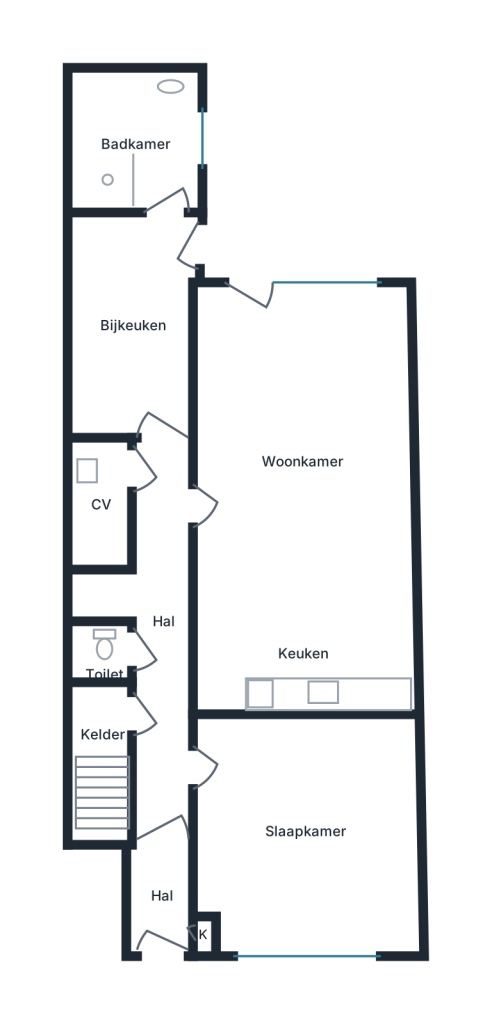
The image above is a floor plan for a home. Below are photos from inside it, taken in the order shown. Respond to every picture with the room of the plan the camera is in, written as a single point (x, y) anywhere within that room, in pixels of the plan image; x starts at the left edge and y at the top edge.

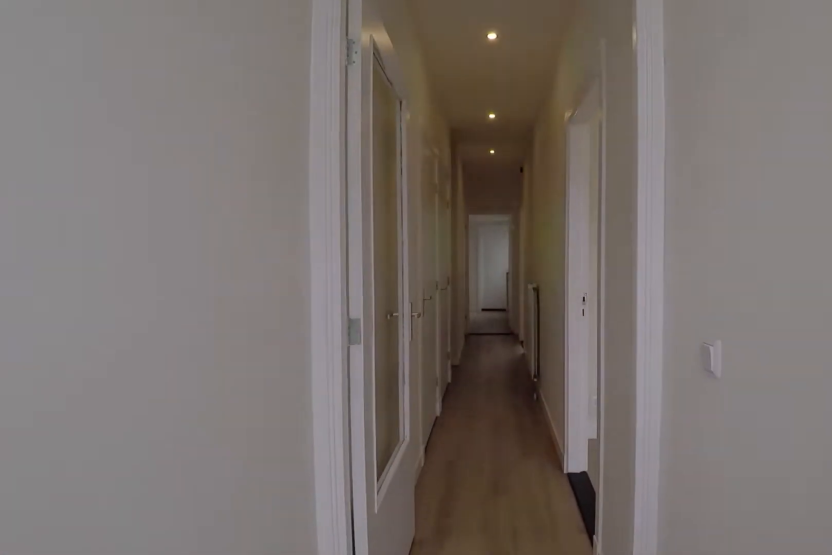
(161, 893)
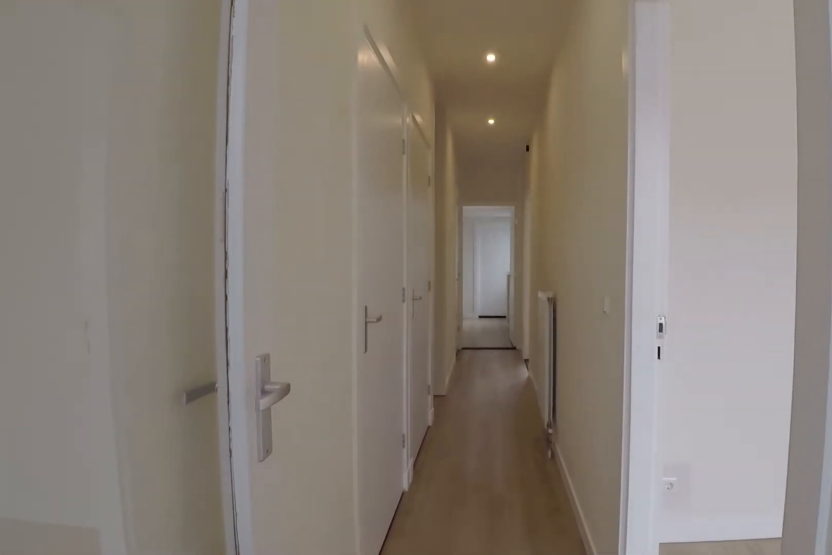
(156, 635)
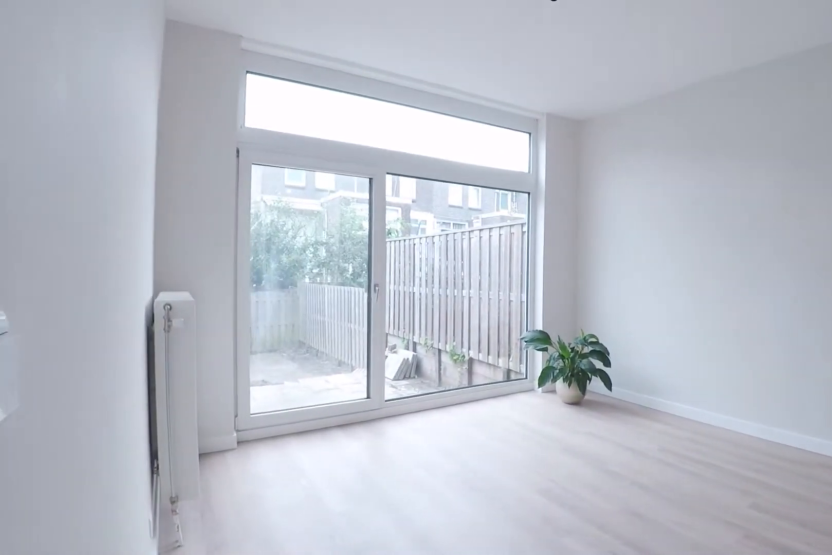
(301, 500)
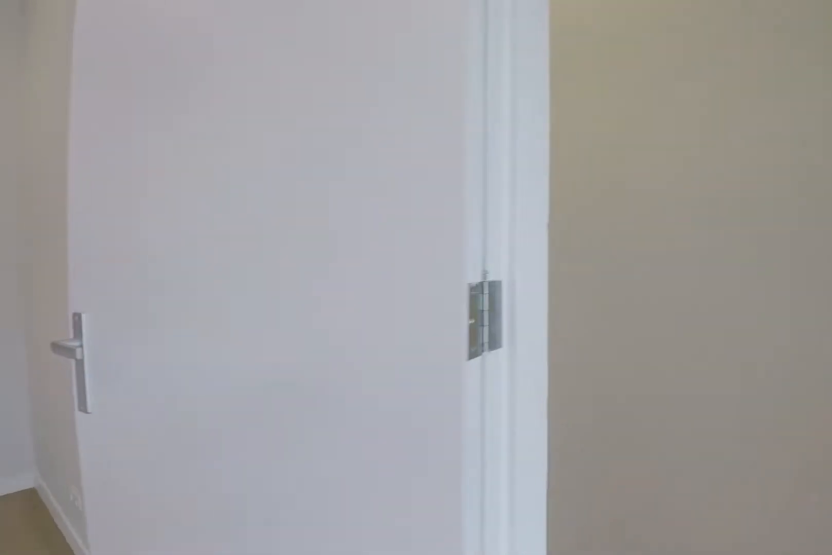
(301, 500)
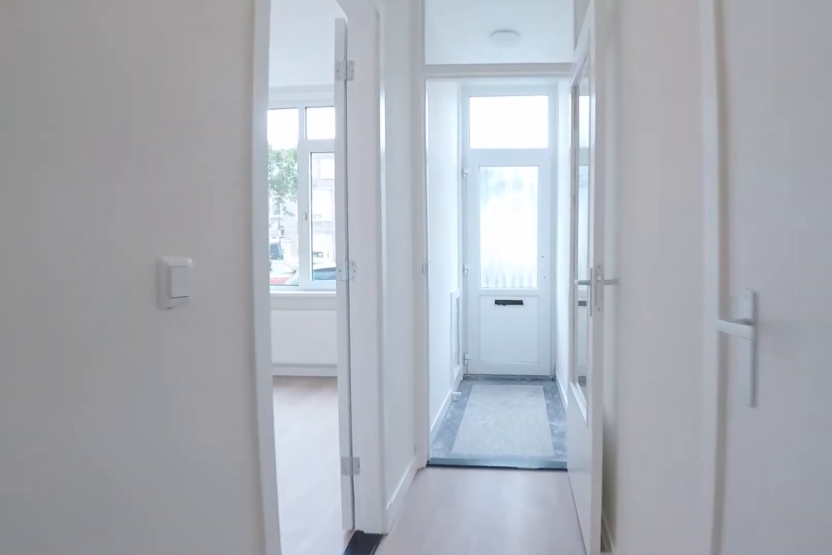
(156, 635)
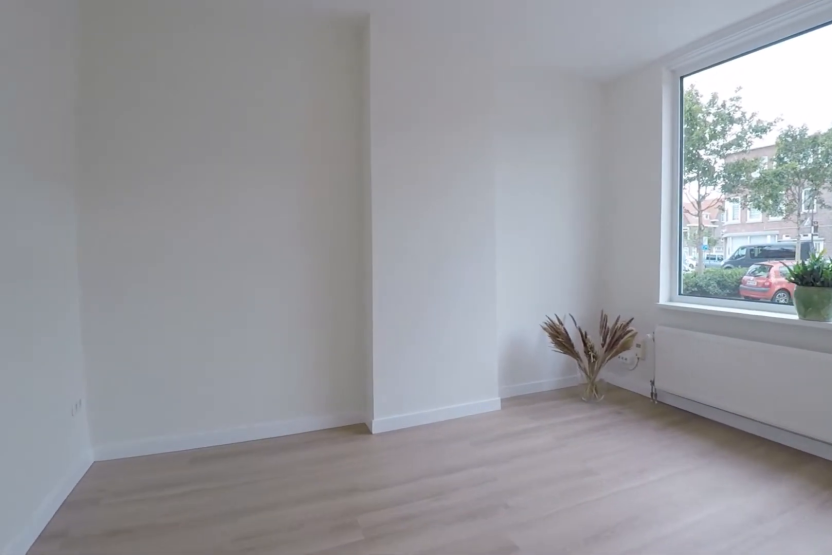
(306, 832)
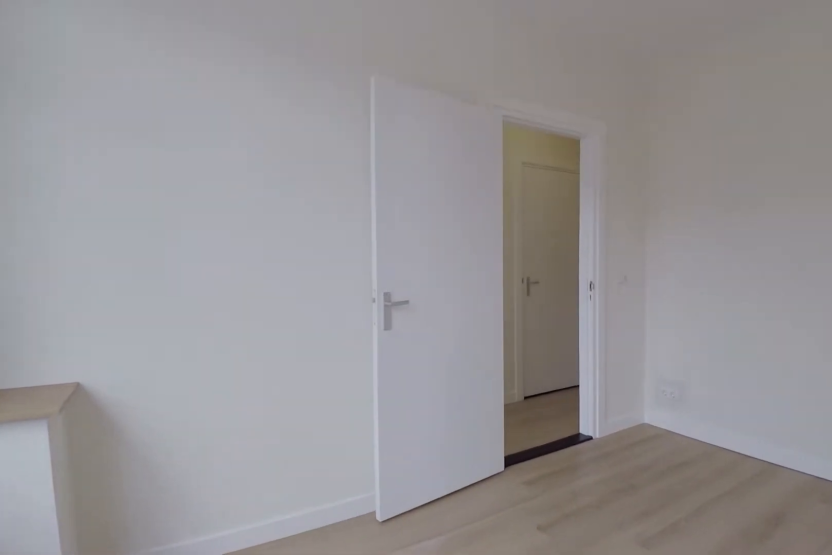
(306, 832)
